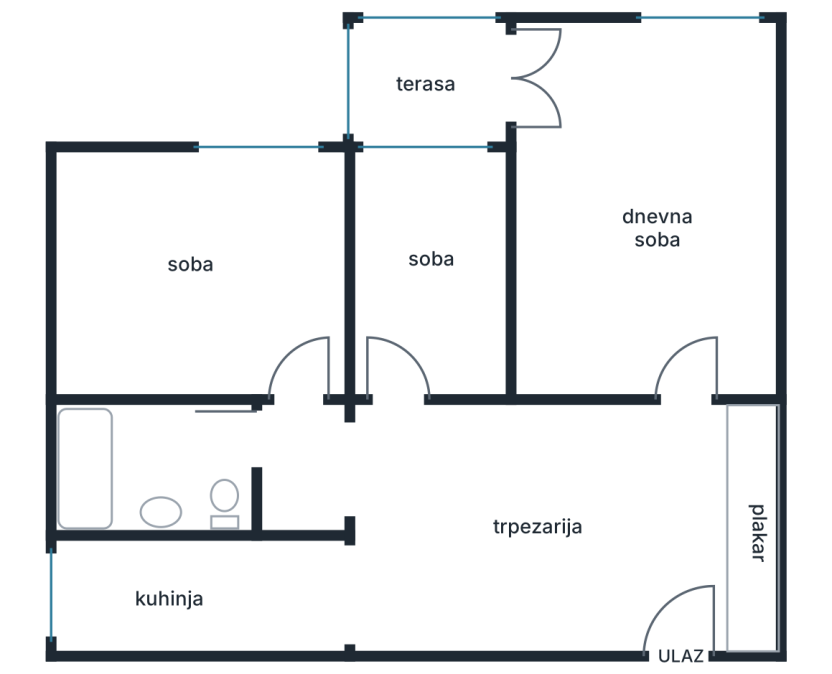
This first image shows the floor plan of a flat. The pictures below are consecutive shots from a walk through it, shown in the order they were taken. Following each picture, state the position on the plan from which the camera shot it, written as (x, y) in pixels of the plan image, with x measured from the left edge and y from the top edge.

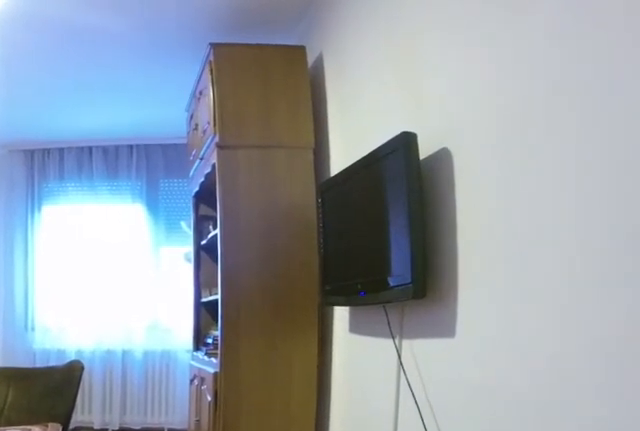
(676, 369)
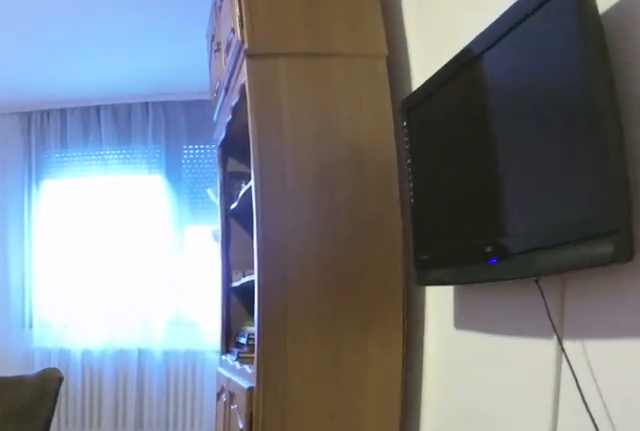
(676, 311)
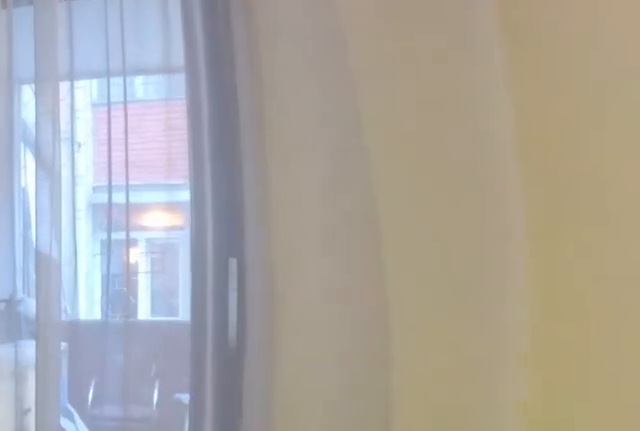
(636, 81)
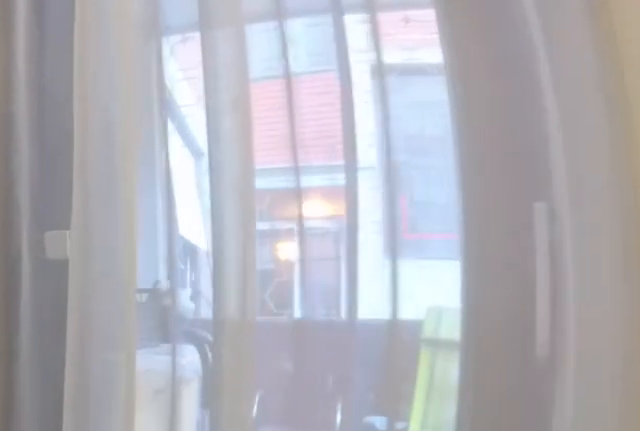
(610, 77)
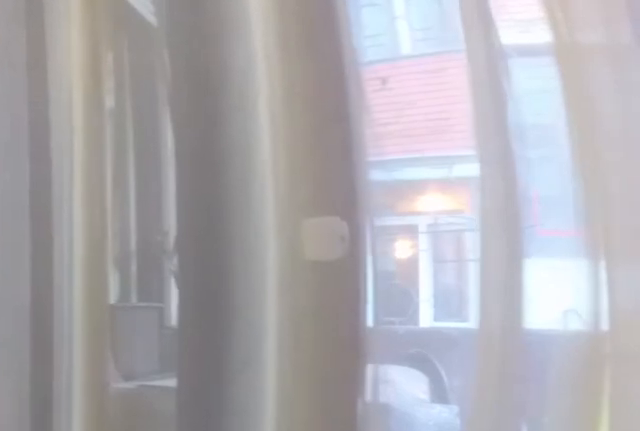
(585, 65)
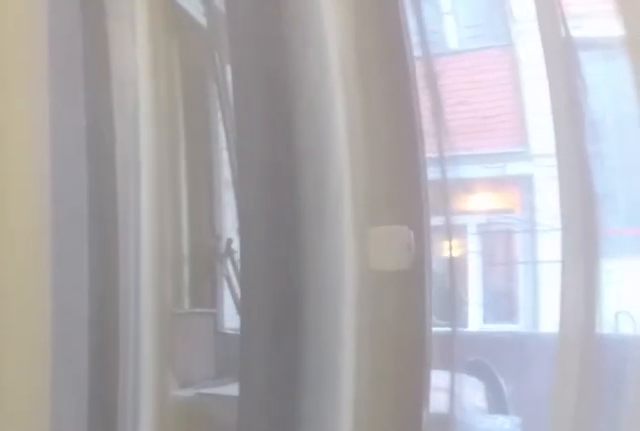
(584, 64)
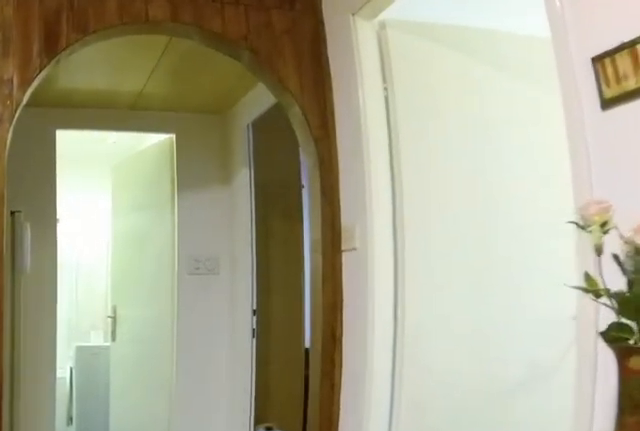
(542, 431)
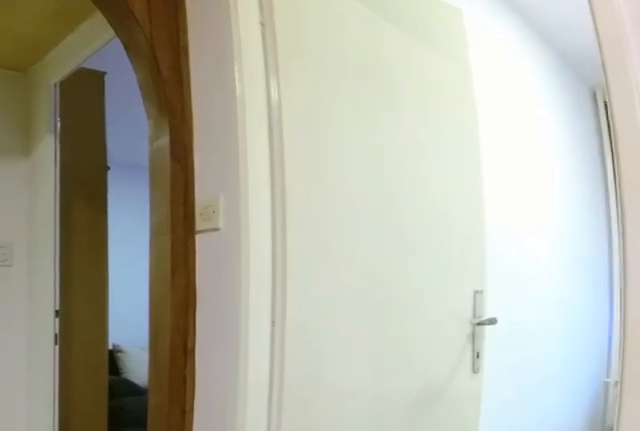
(491, 439)
